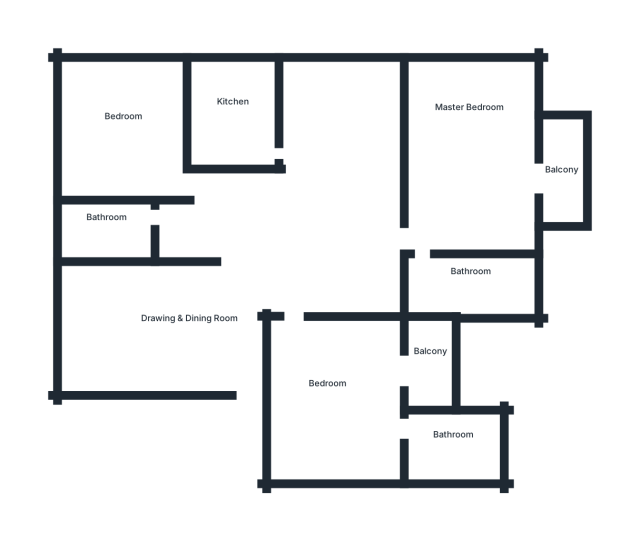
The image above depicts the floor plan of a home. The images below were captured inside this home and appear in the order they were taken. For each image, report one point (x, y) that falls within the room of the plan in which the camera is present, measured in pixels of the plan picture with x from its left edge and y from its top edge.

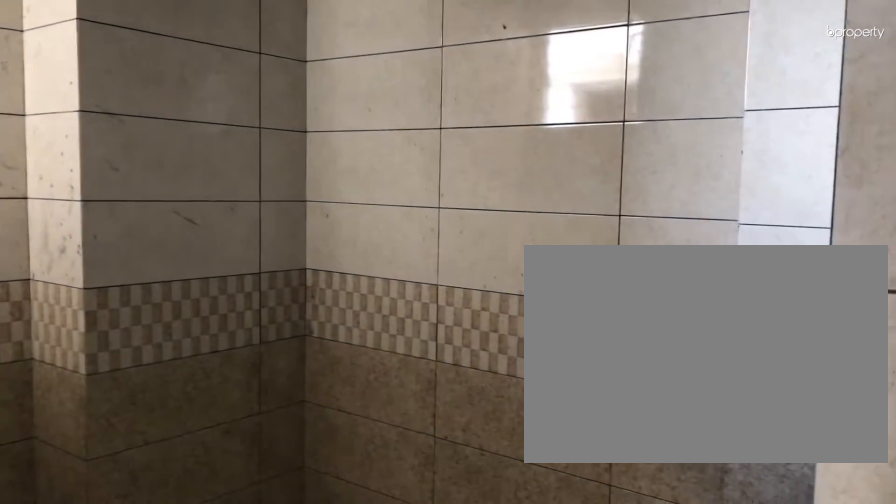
(452, 450)
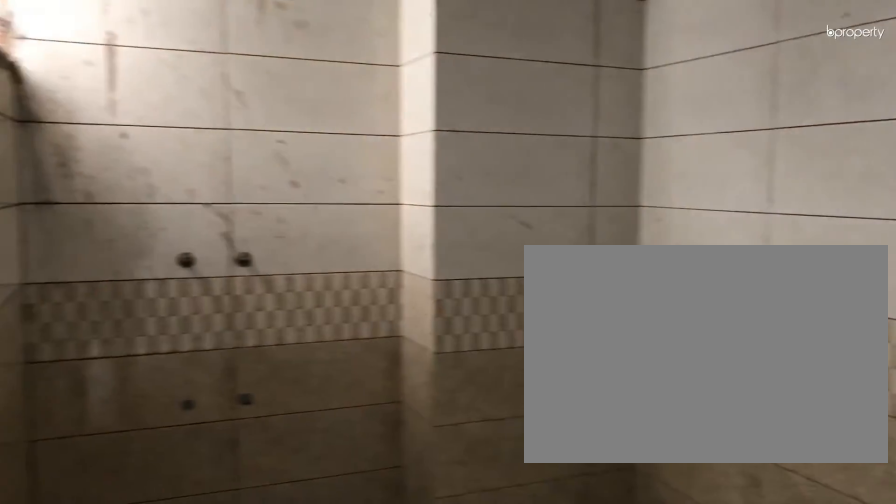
(452, 450)
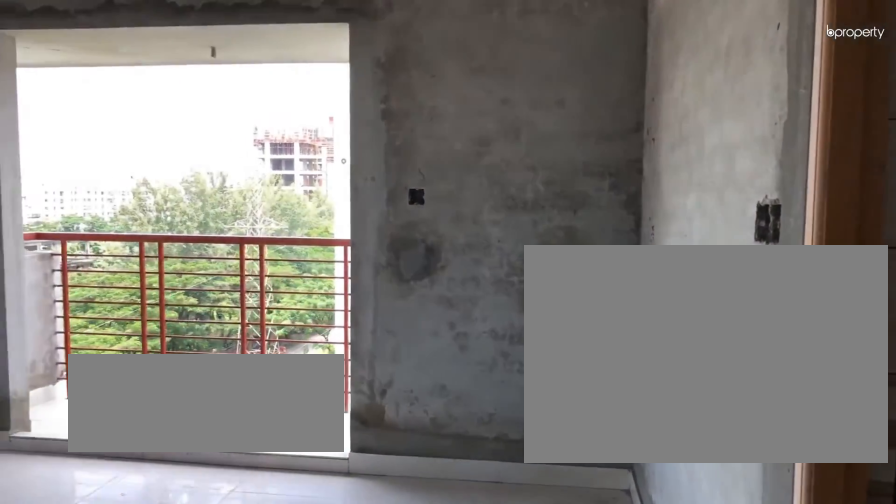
(466, 161)
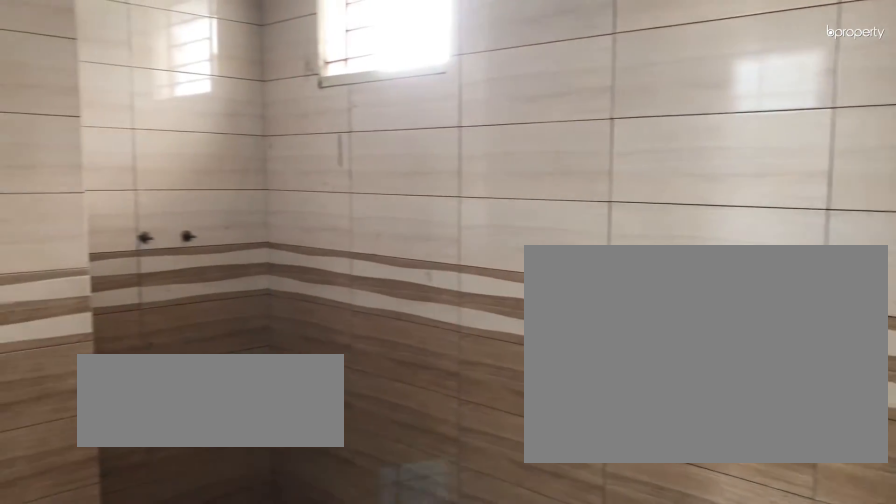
(460, 278)
